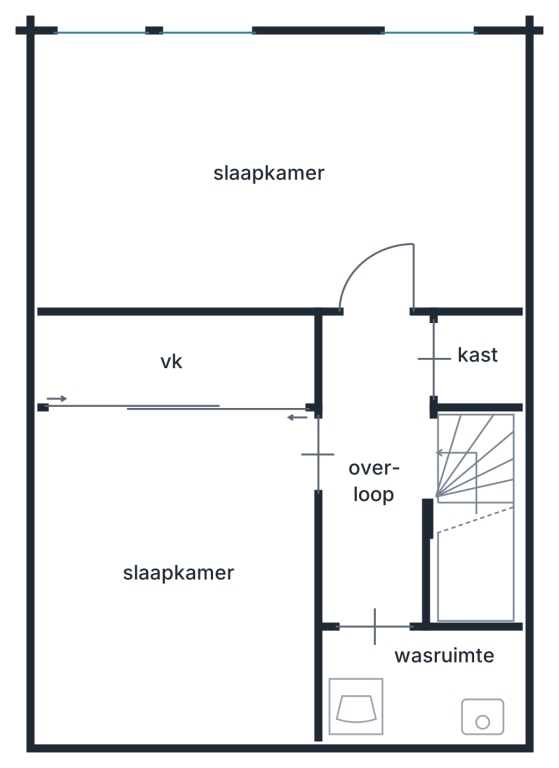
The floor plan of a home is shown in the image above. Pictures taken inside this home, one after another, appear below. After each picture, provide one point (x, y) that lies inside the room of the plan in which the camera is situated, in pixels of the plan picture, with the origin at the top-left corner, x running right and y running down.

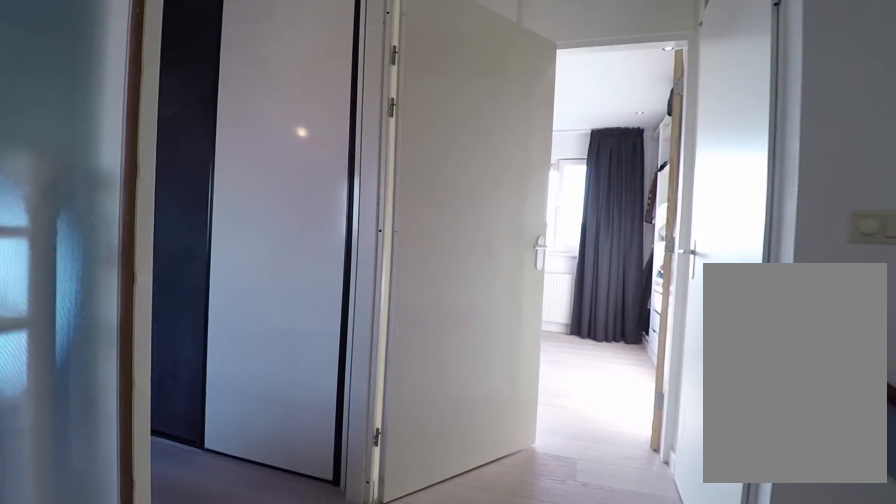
(373, 466)
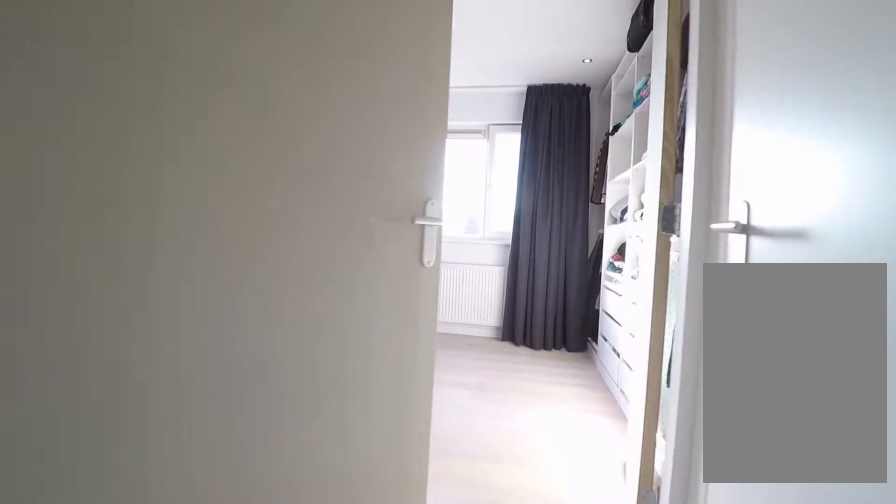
(373, 466)
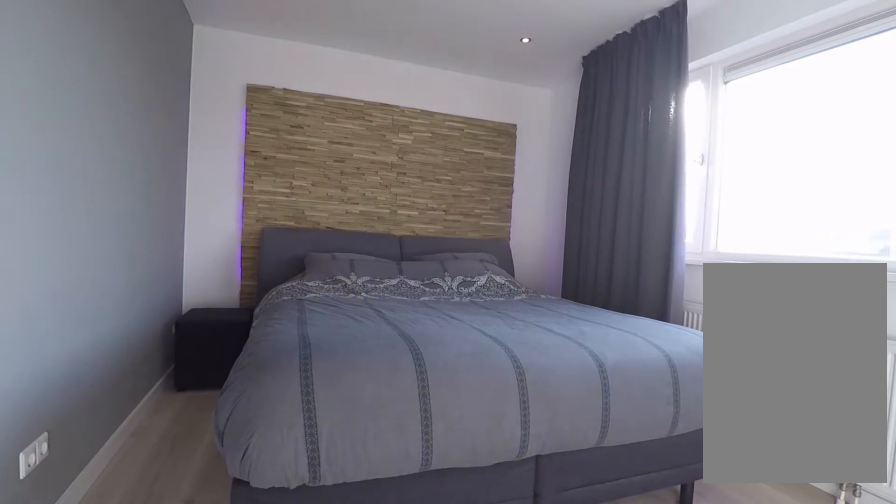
(282, 175)
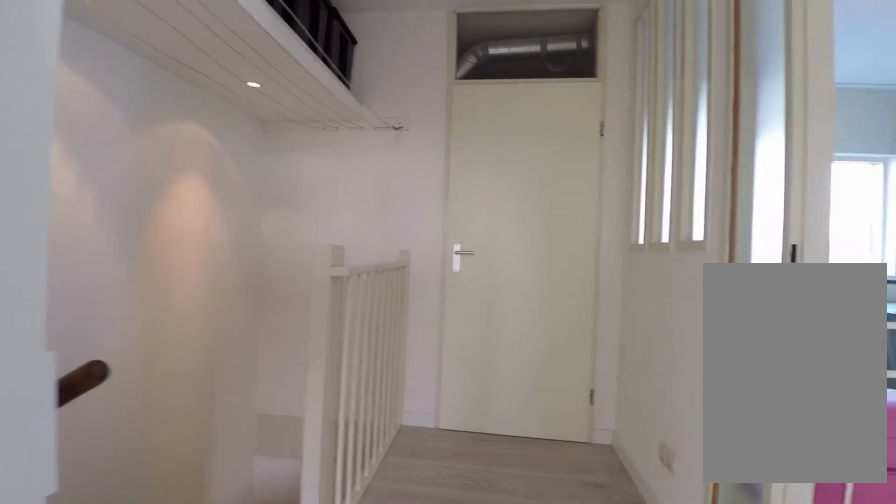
(373, 466)
